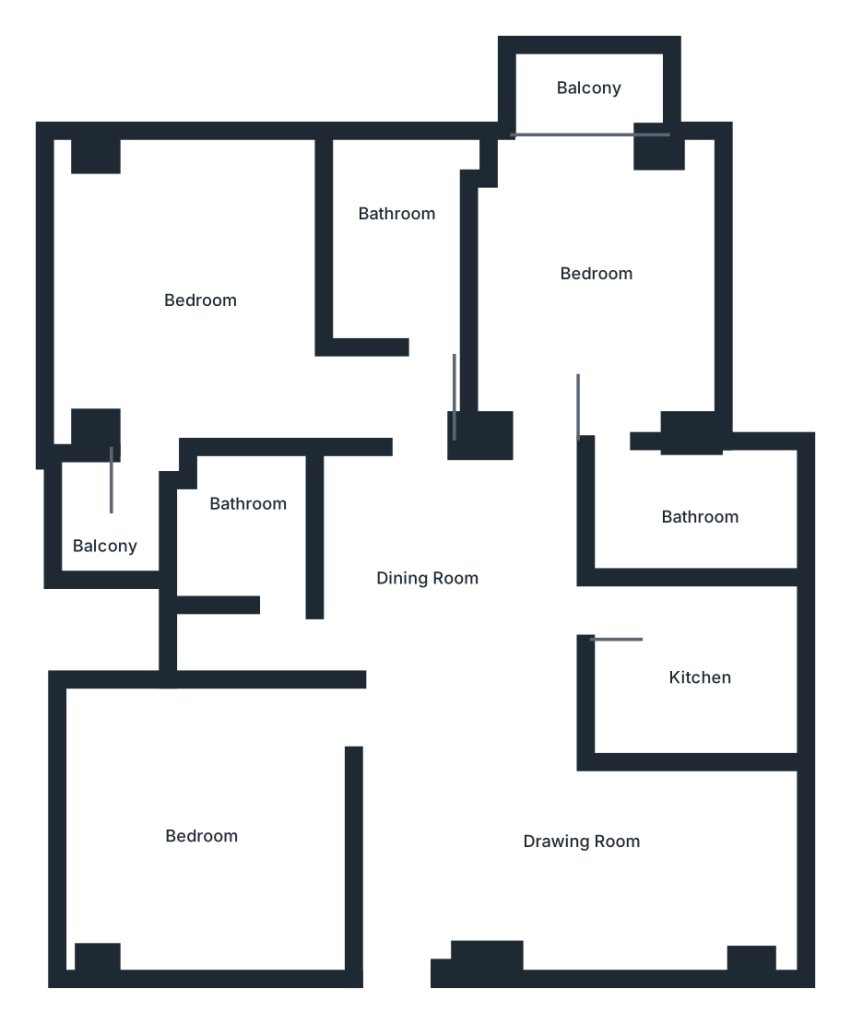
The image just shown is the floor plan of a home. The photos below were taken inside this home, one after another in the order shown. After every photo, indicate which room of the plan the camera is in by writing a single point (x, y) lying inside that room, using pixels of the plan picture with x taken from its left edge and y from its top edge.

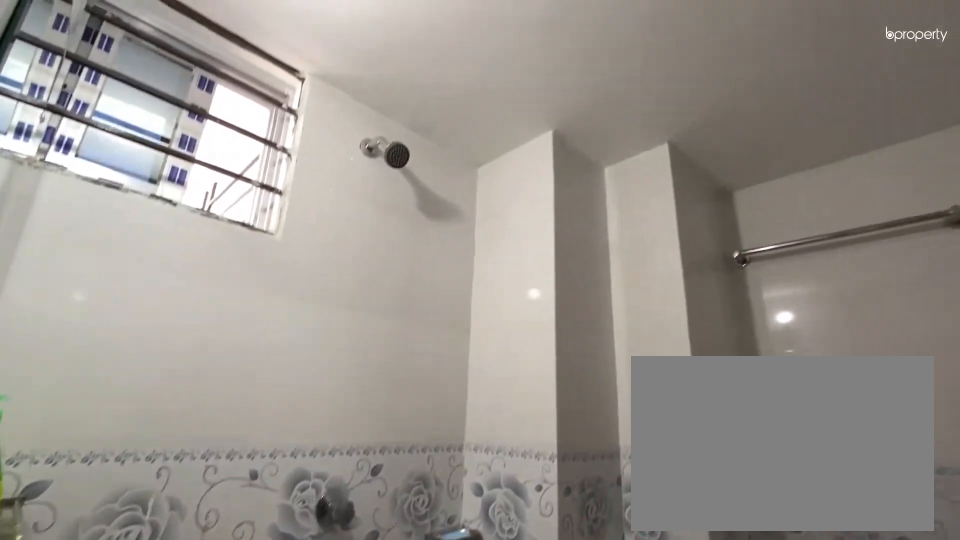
(249, 520)
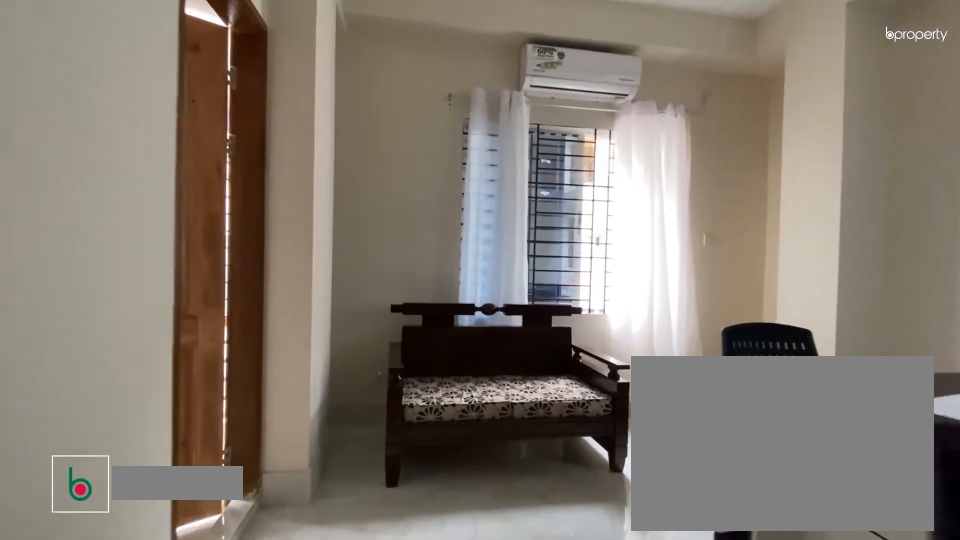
(195, 307)
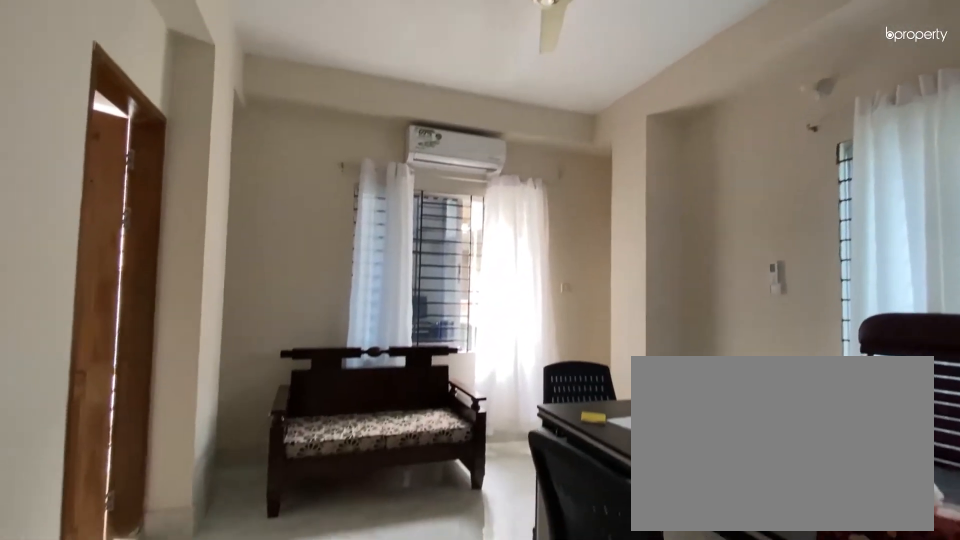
(193, 307)
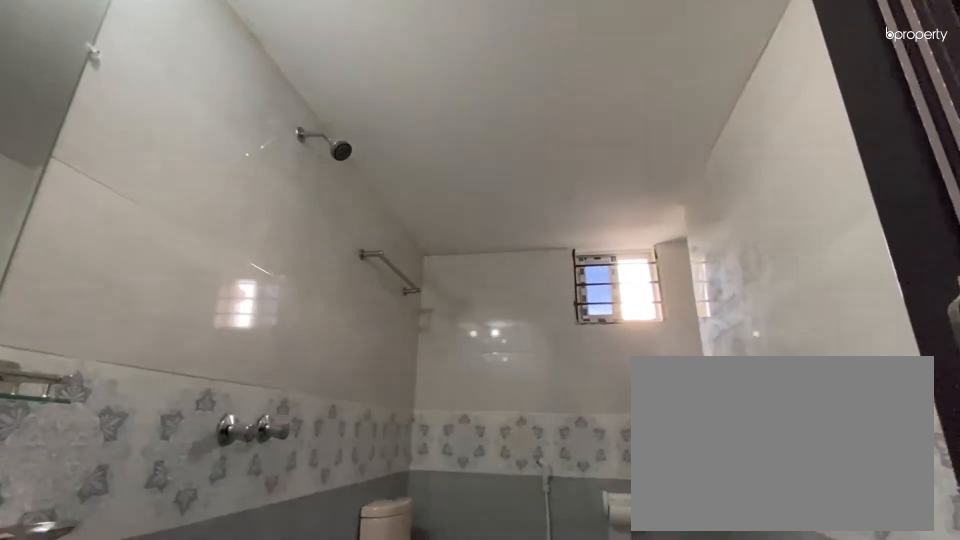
(387, 245)
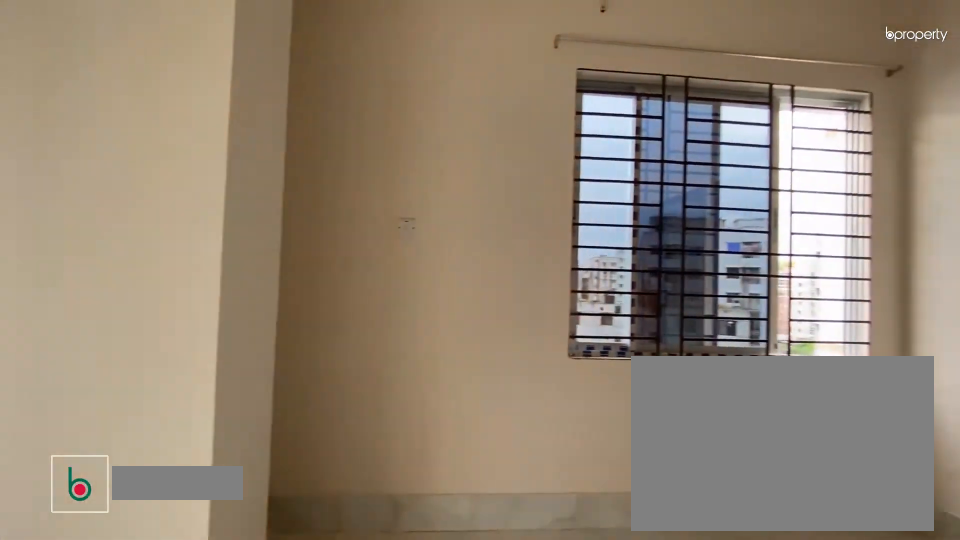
(590, 274)
